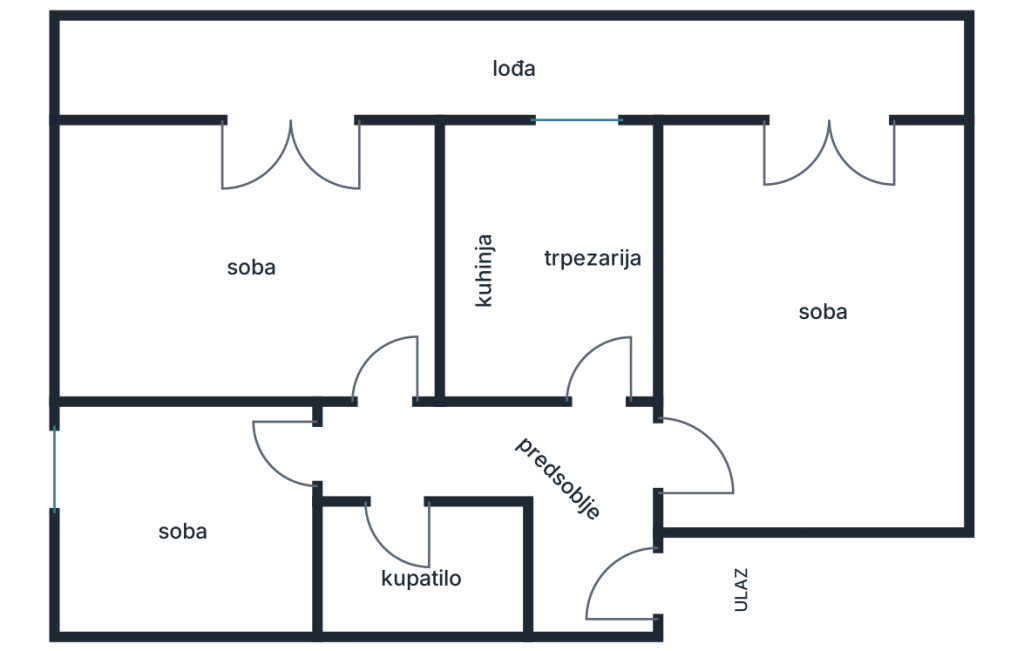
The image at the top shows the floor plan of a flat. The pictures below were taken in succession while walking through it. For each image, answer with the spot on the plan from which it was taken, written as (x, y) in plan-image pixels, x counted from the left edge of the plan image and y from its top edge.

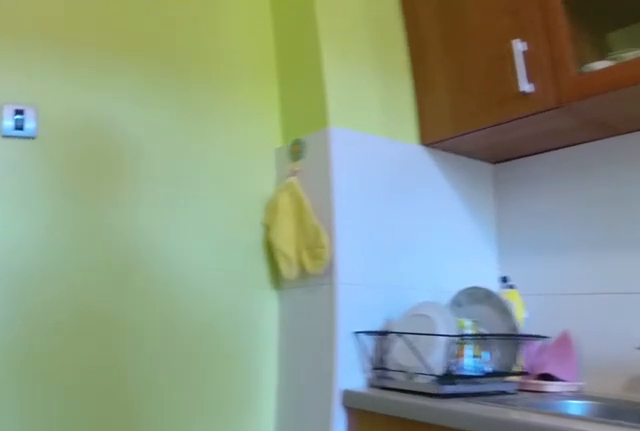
(601, 289)
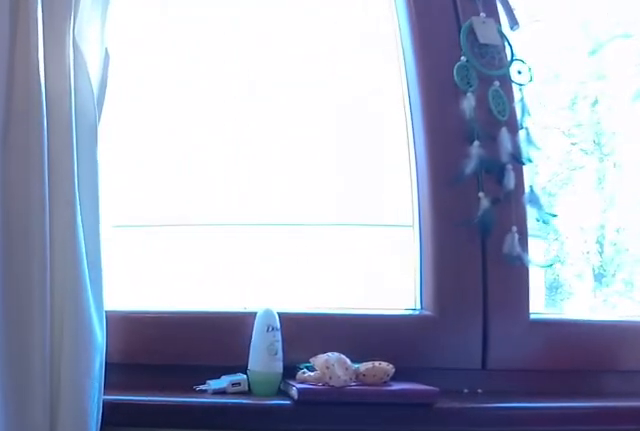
(173, 452)
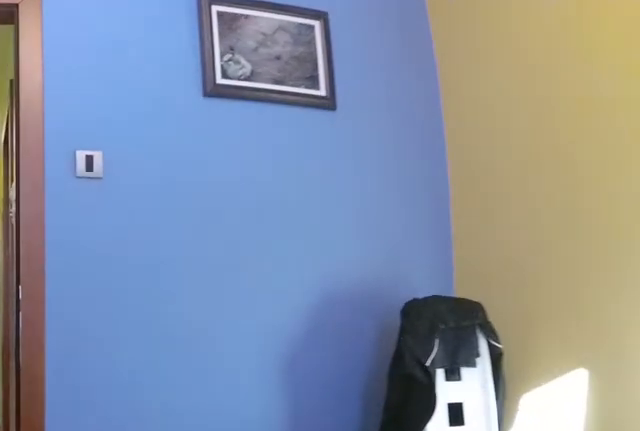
(170, 450)
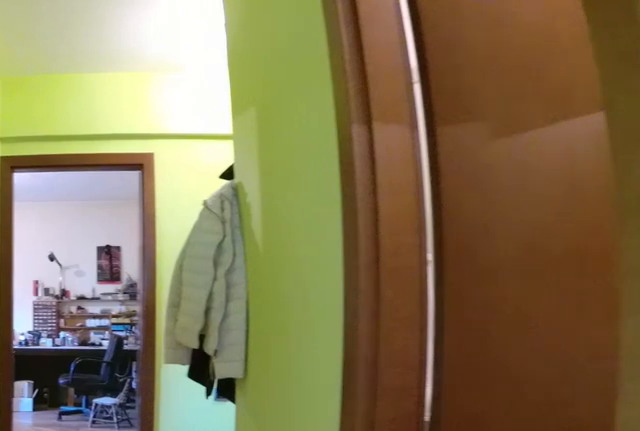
(329, 452)
